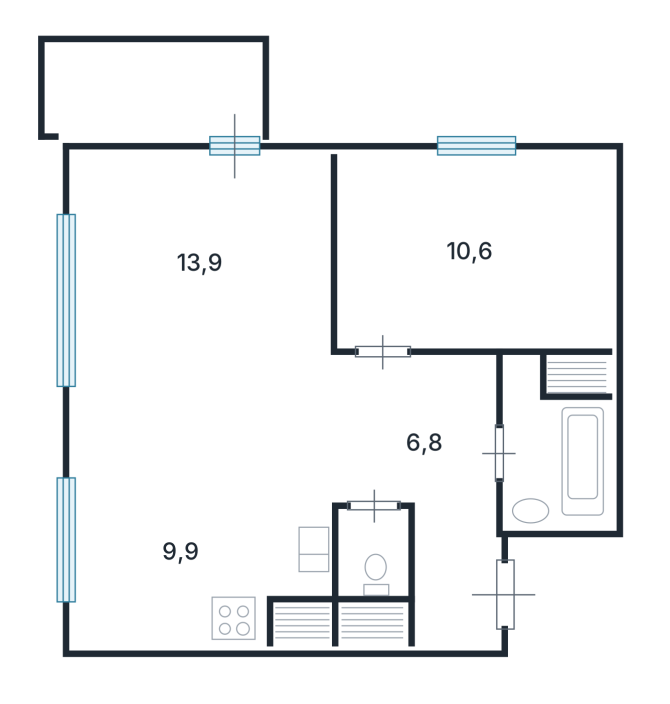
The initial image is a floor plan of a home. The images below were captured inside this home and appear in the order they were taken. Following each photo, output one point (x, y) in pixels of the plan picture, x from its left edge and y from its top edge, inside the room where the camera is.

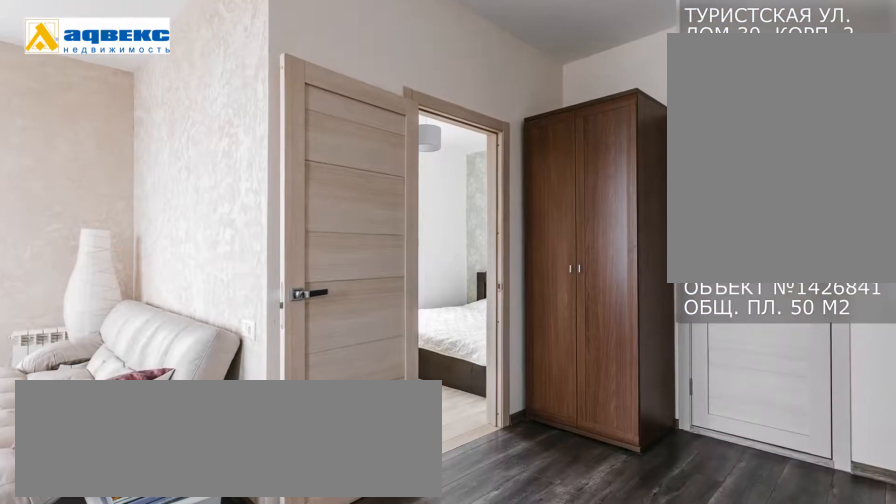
(427, 433)
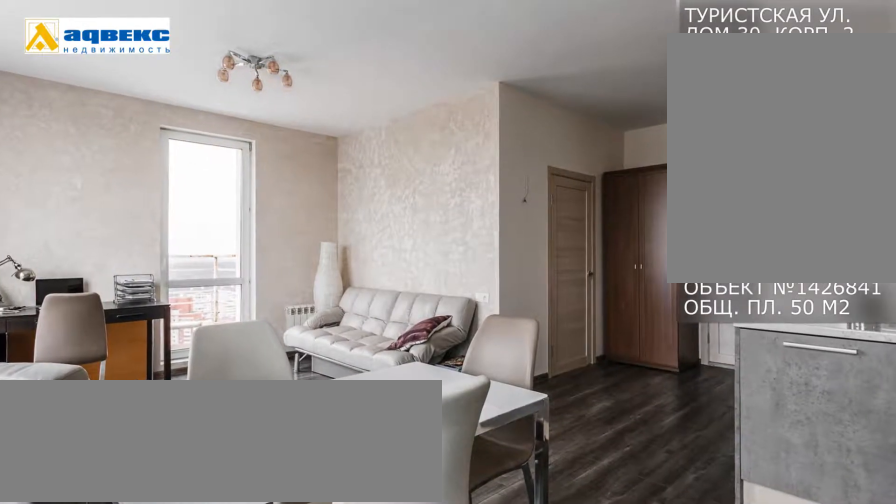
(208, 271)
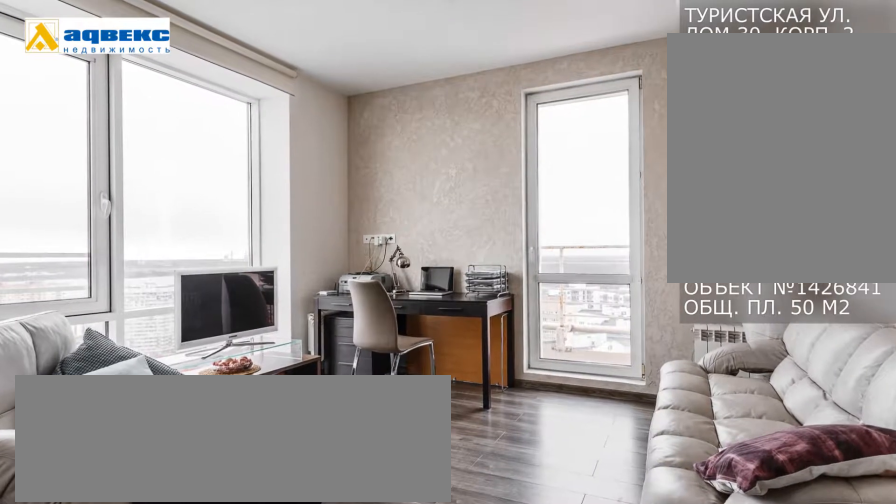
(208, 271)
